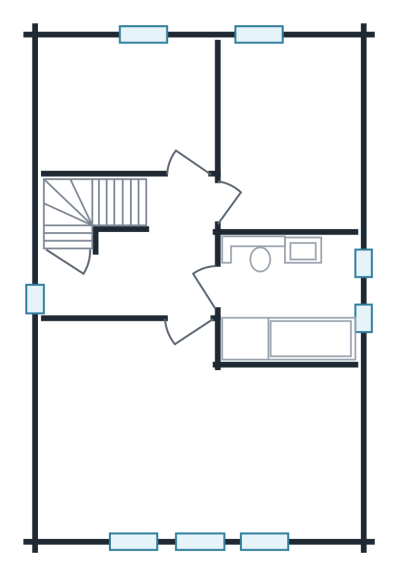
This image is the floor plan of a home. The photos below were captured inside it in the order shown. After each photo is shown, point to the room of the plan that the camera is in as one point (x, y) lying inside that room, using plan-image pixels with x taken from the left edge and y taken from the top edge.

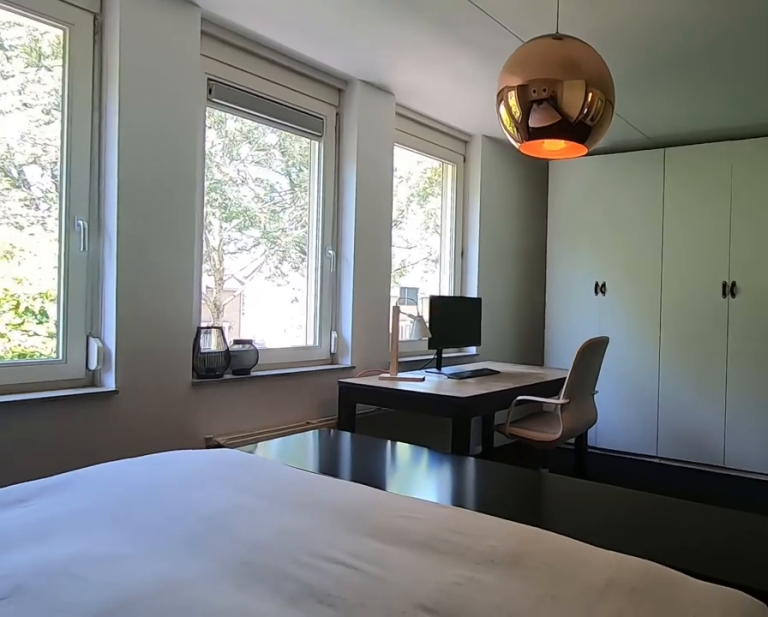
(189, 437)
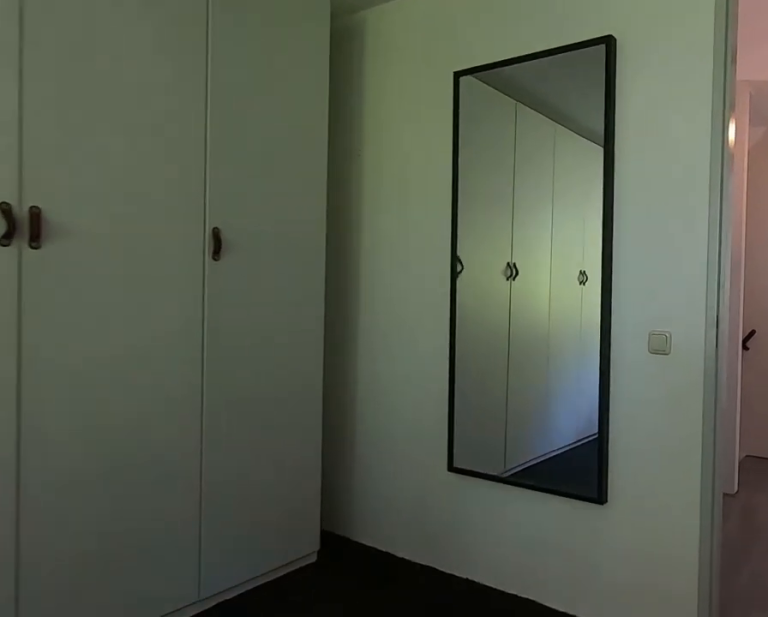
(189, 437)
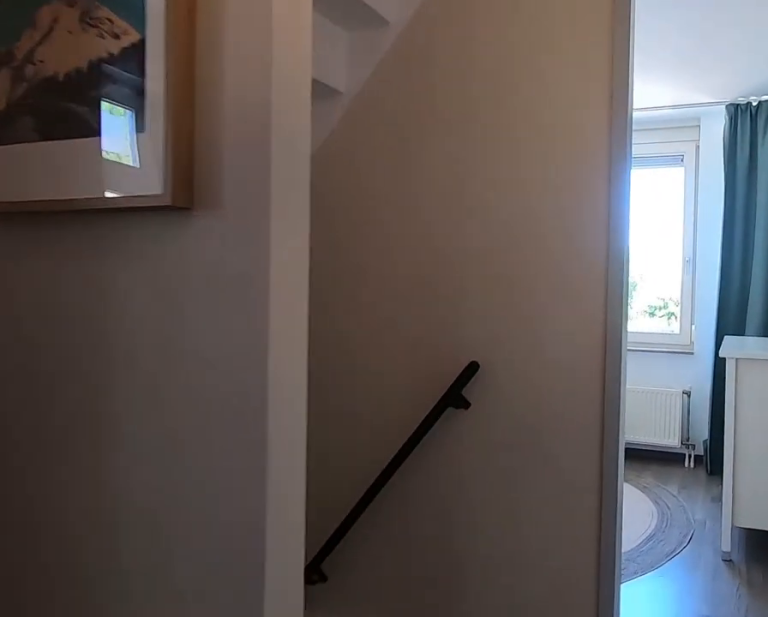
(143, 260)
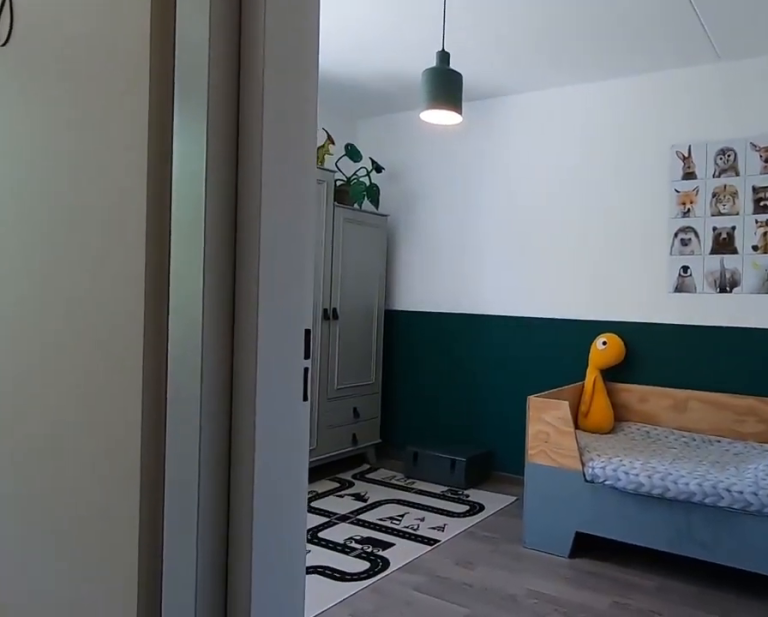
(143, 260)
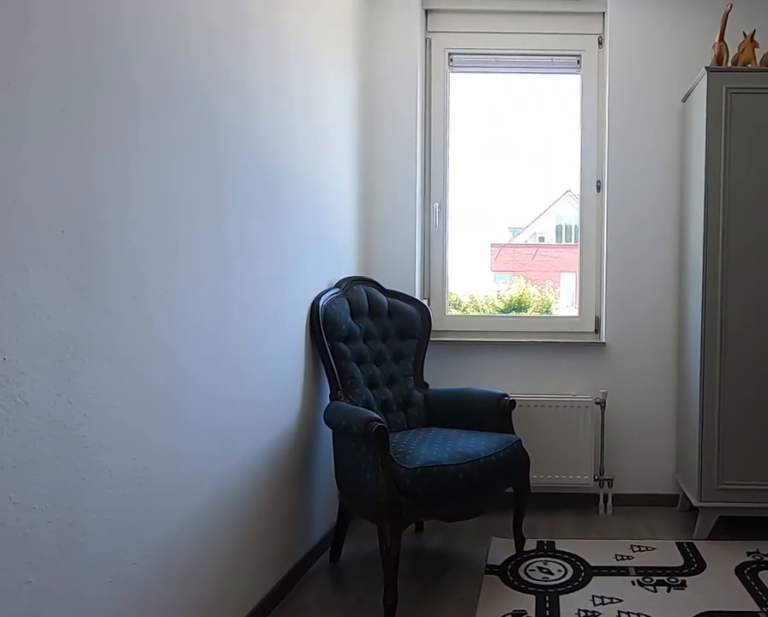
(287, 135)
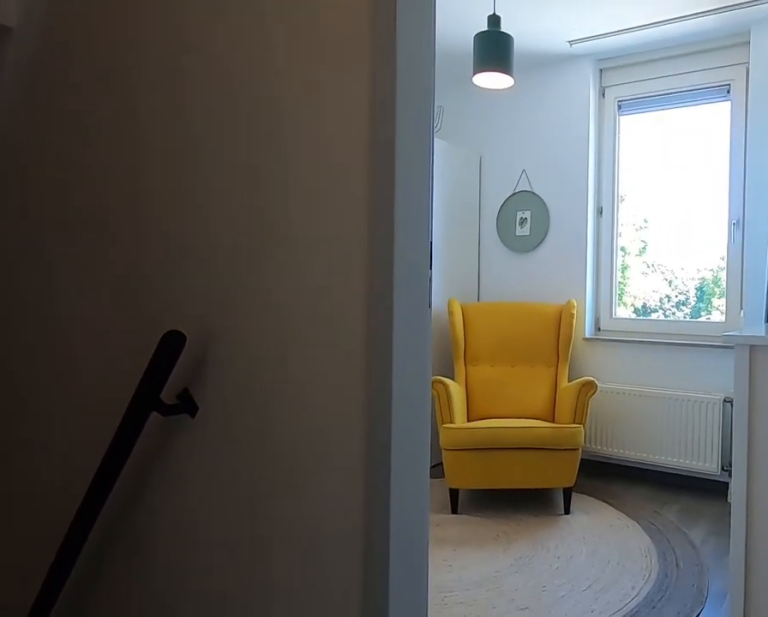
(143, 260)
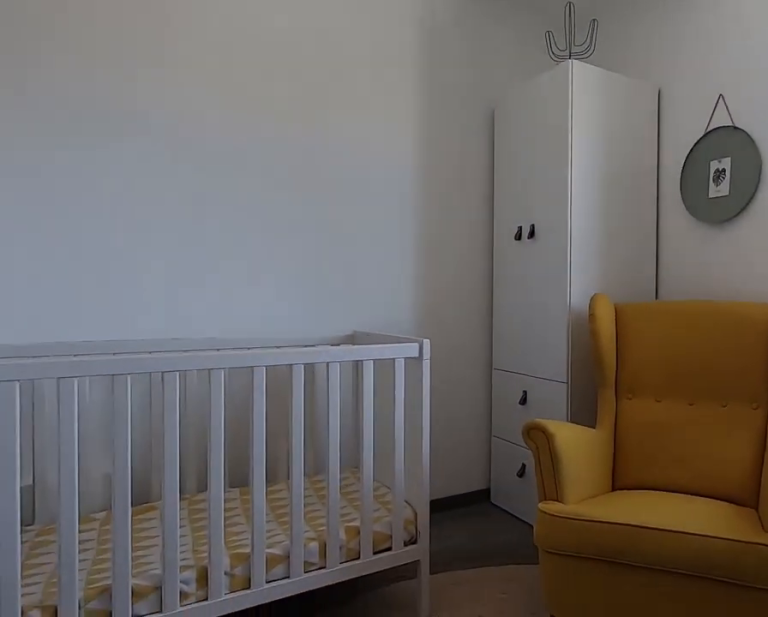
(129, 107)
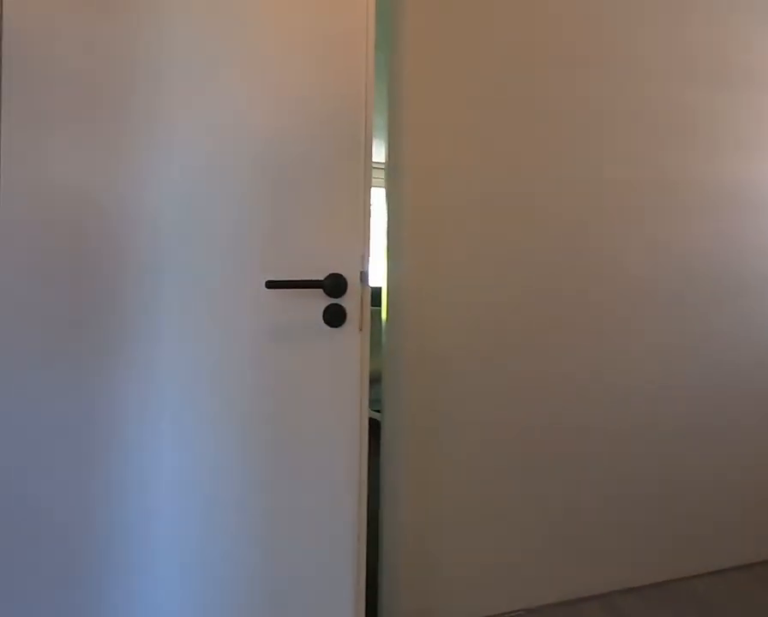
(143, 260)
